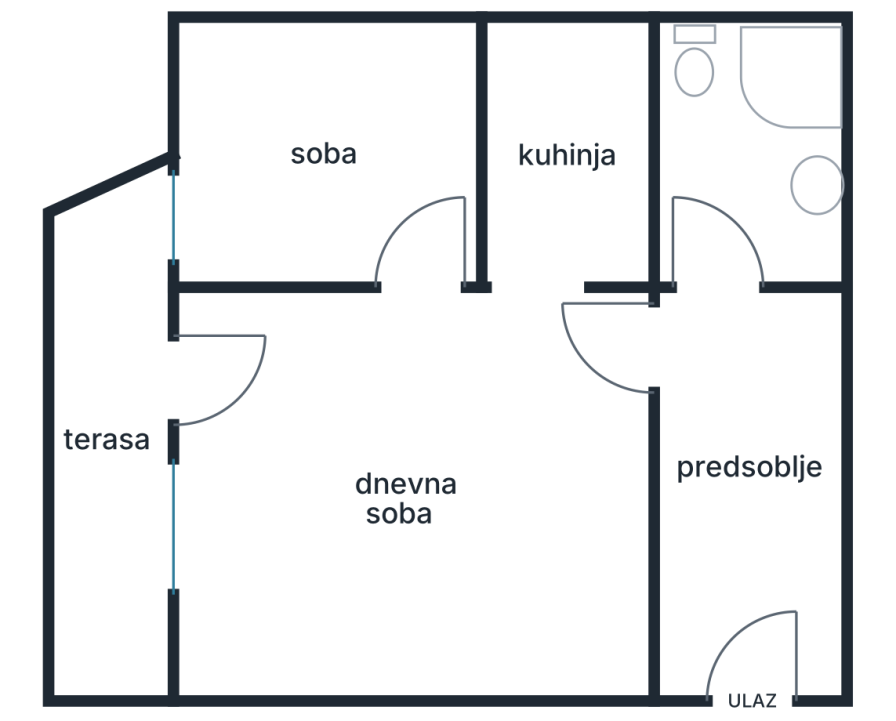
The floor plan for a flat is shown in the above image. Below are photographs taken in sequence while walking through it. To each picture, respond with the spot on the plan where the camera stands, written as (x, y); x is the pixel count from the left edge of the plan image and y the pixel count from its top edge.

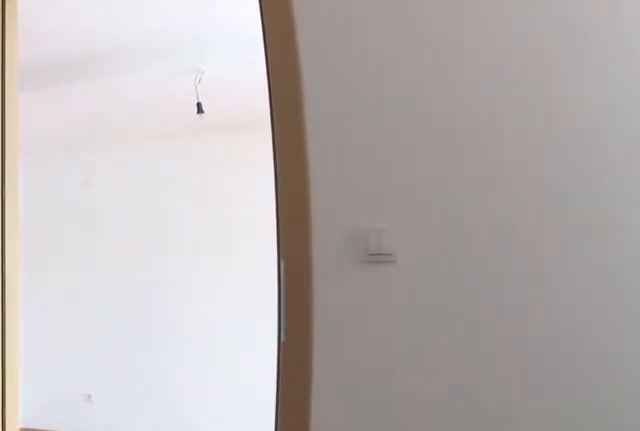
(374, 151)
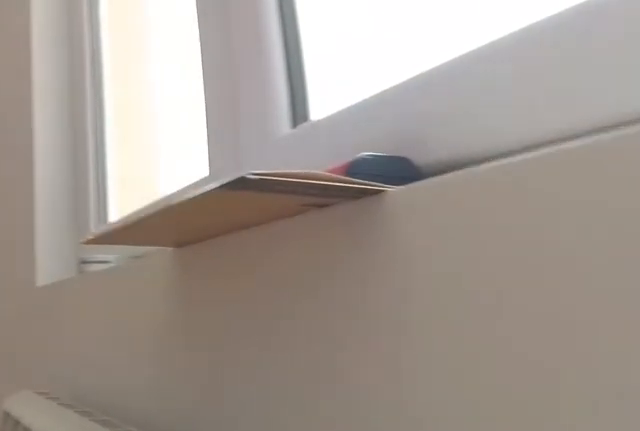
(211, 349)
